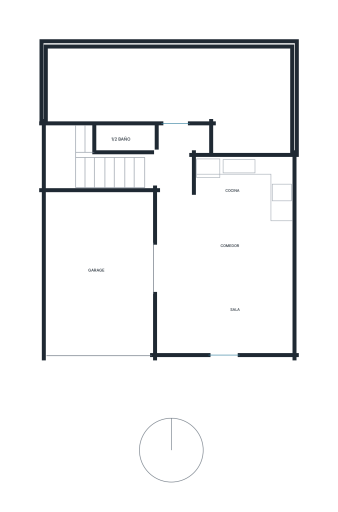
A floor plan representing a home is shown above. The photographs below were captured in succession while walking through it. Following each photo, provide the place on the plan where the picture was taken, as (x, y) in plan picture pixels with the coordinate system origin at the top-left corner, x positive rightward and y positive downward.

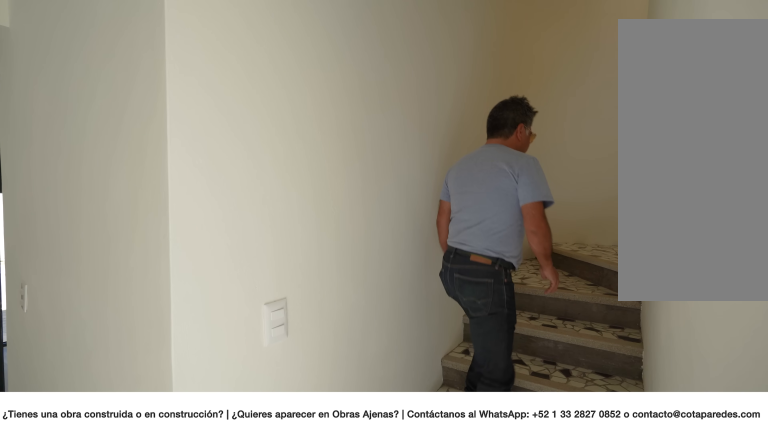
(169, 139)
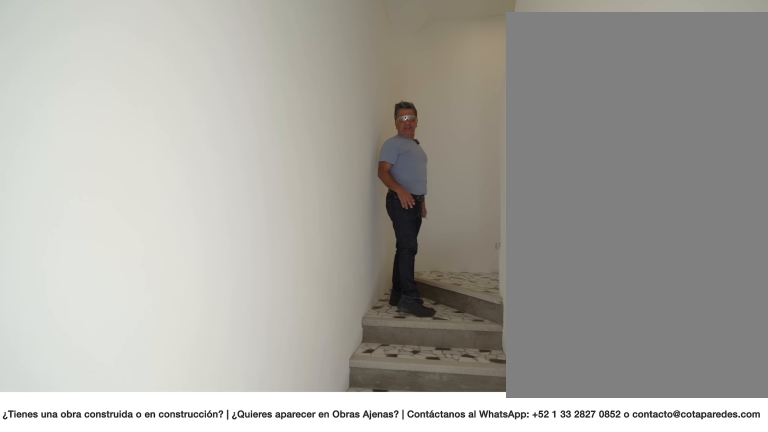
(140, 169)
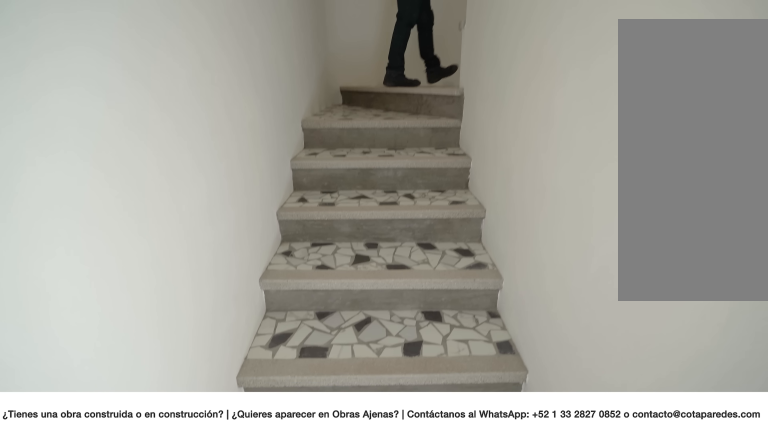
(140, 169)
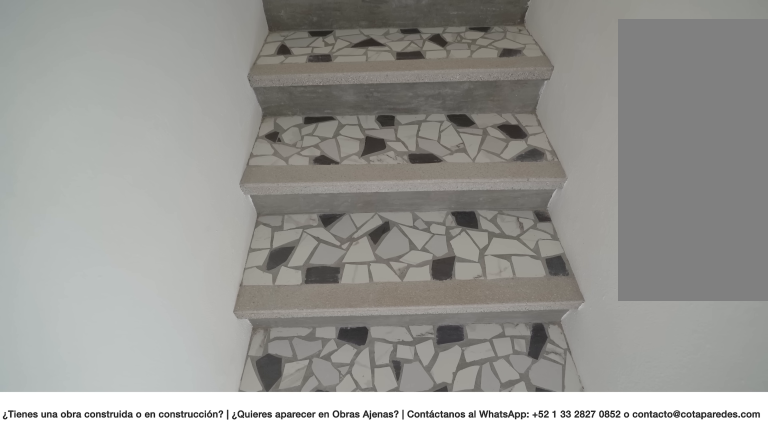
(150, 167)
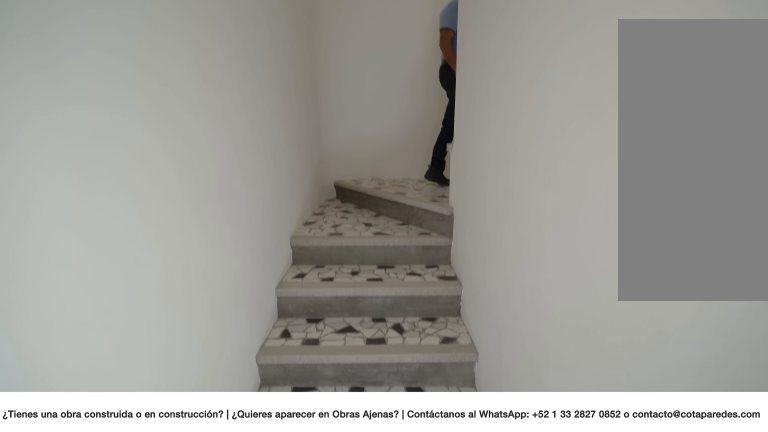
(151, 168)
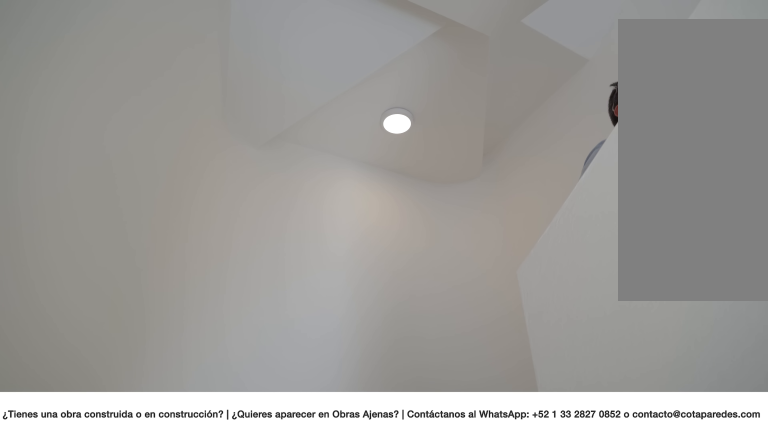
(151, 167)
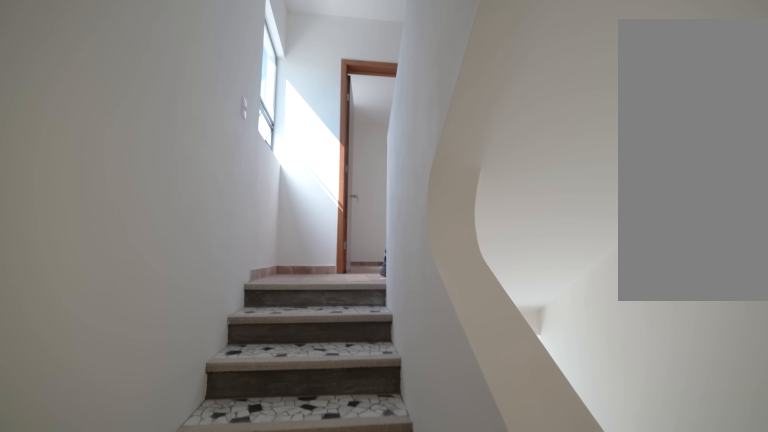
(59, 170)
